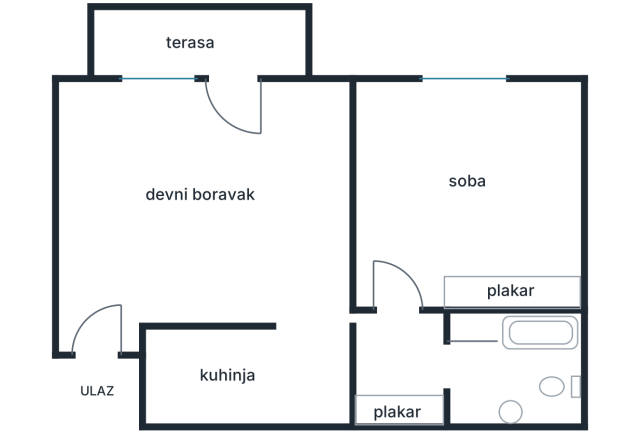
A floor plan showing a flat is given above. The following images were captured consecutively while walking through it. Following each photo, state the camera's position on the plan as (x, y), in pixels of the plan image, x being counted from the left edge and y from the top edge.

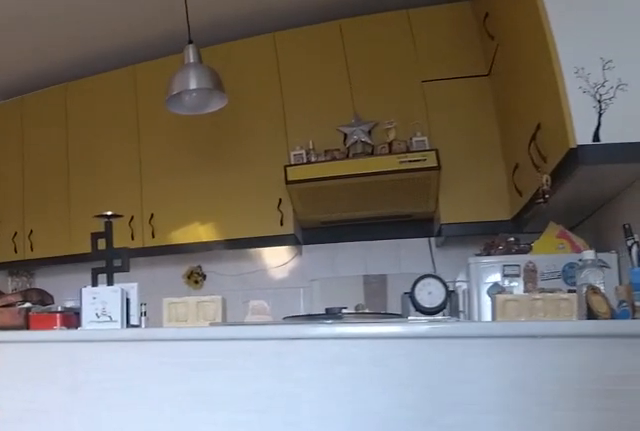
(199, 195)
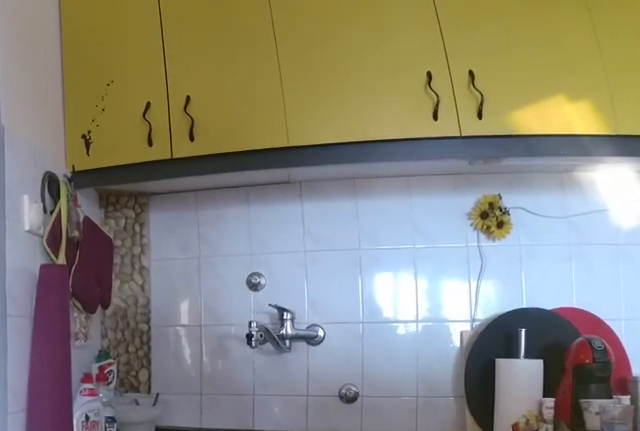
(291, 305)
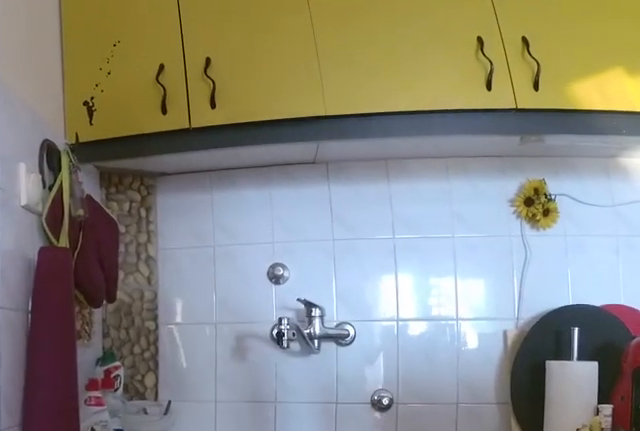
(299, 315)
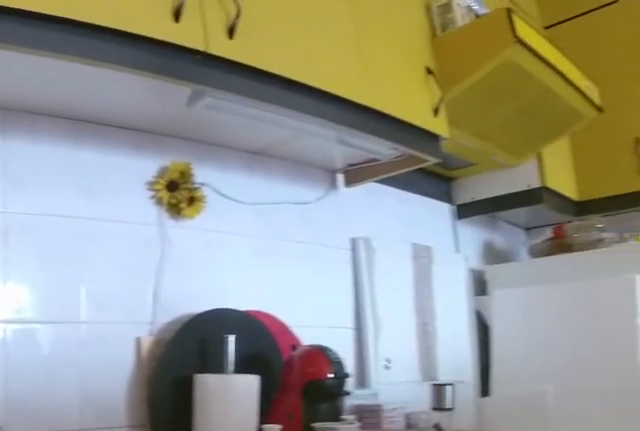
(317, 343)
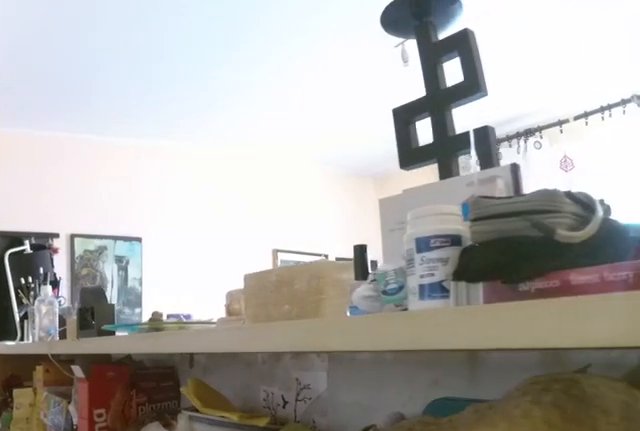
(283, 365)
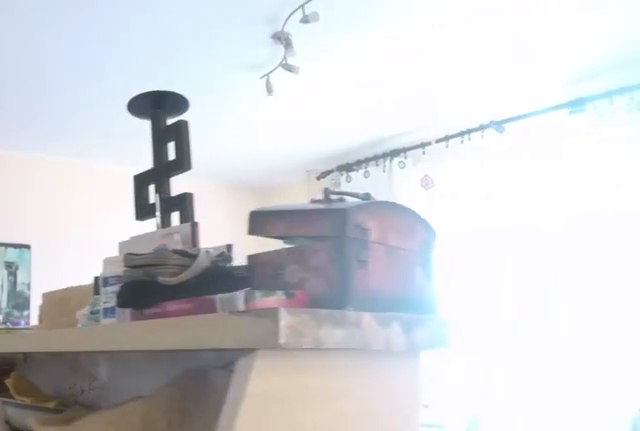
(298, 359)
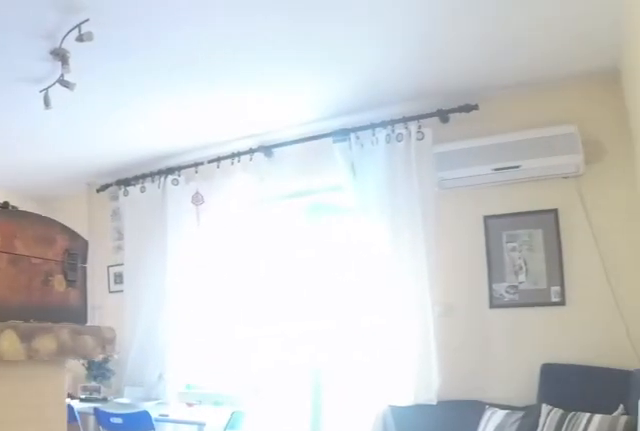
(306, 357)
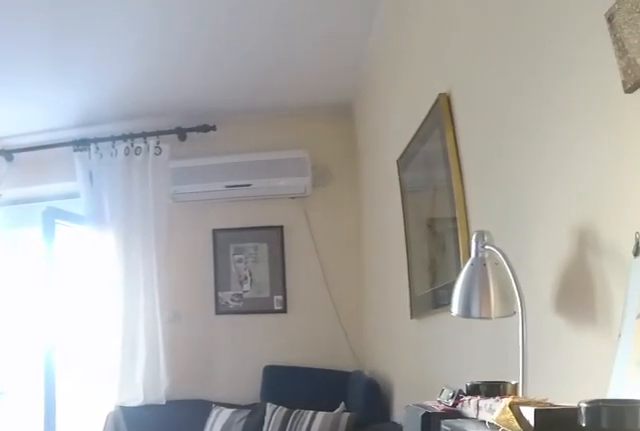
(317, 351)
